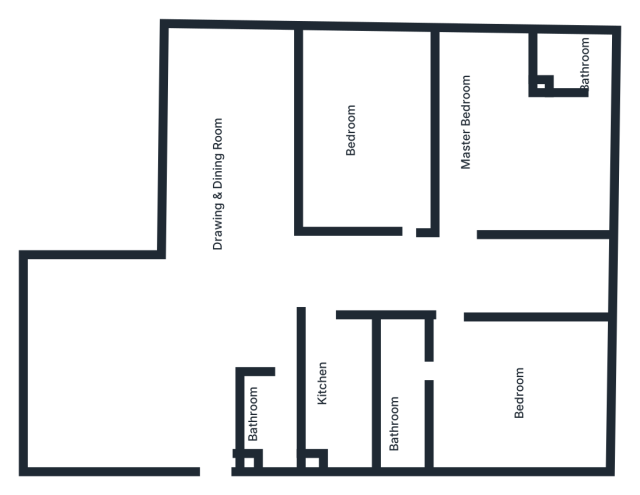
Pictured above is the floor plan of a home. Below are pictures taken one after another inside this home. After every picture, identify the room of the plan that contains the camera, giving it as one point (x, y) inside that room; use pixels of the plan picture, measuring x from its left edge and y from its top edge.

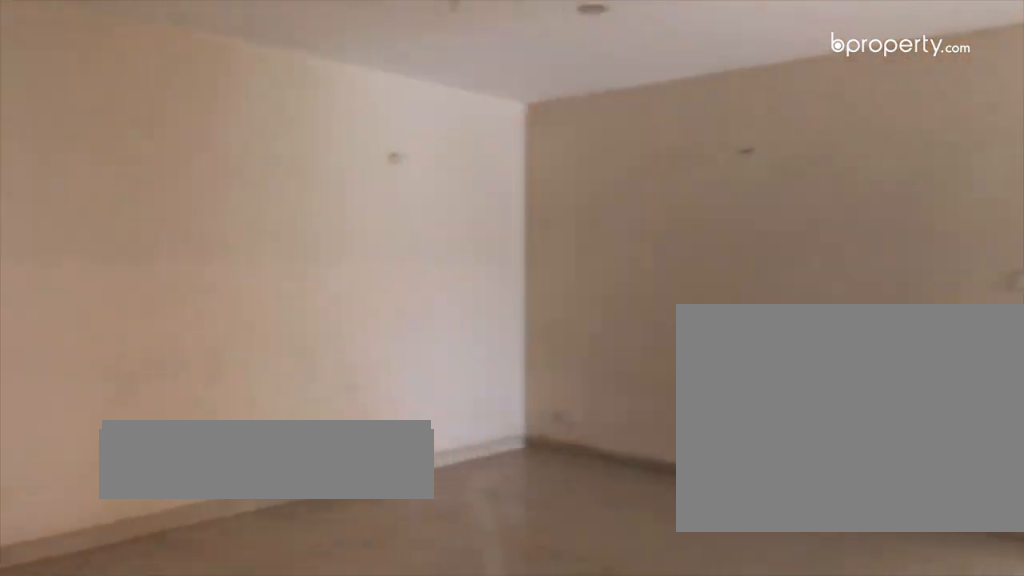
(209, 417)
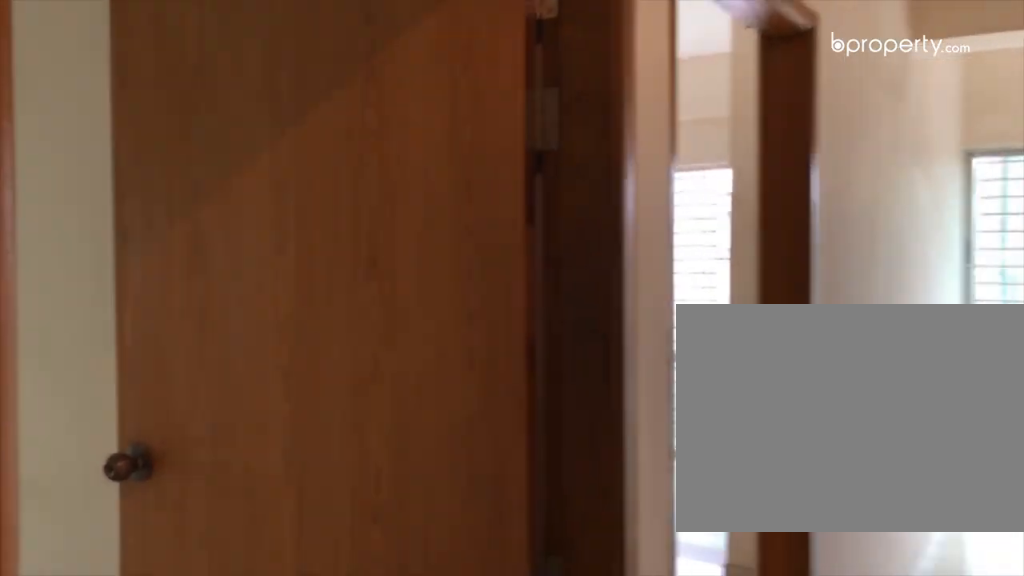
(425, 218)
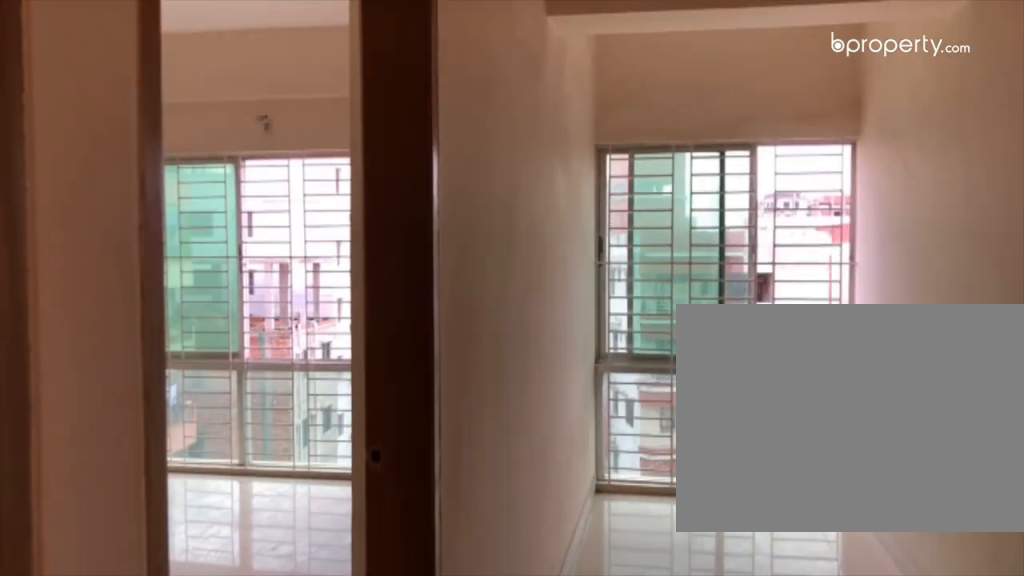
(465, 246)
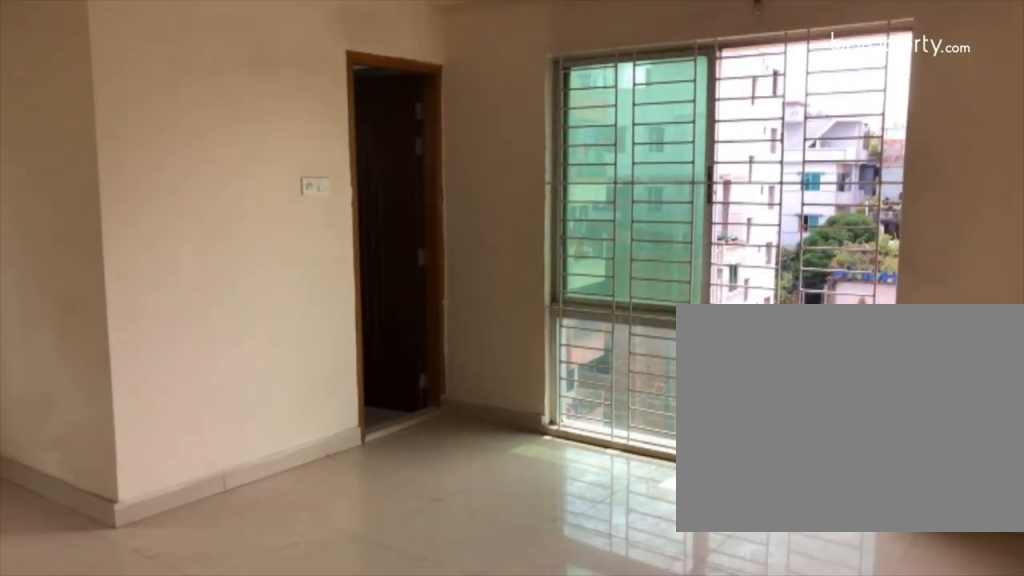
(514, 160)
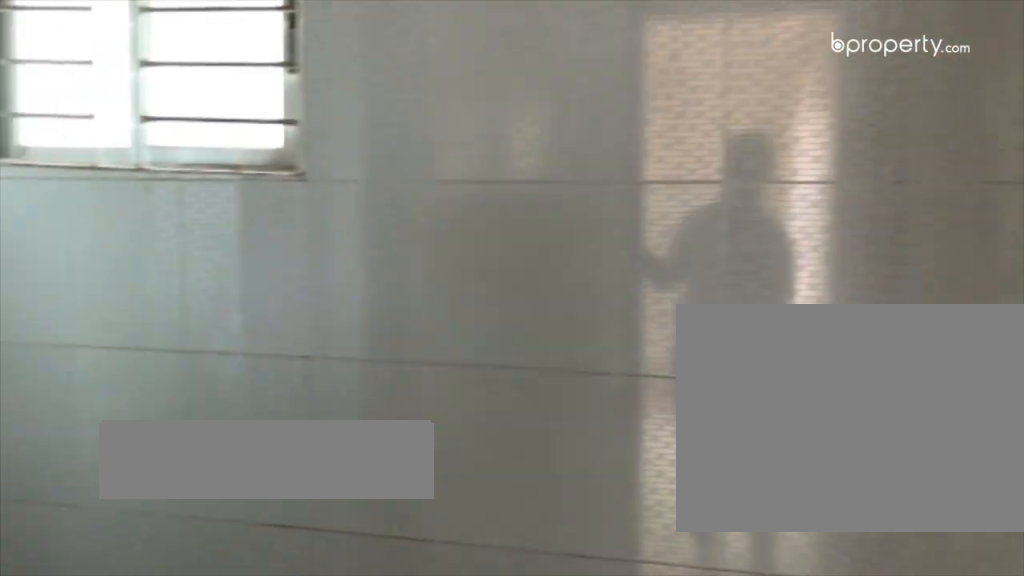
(587, 65)
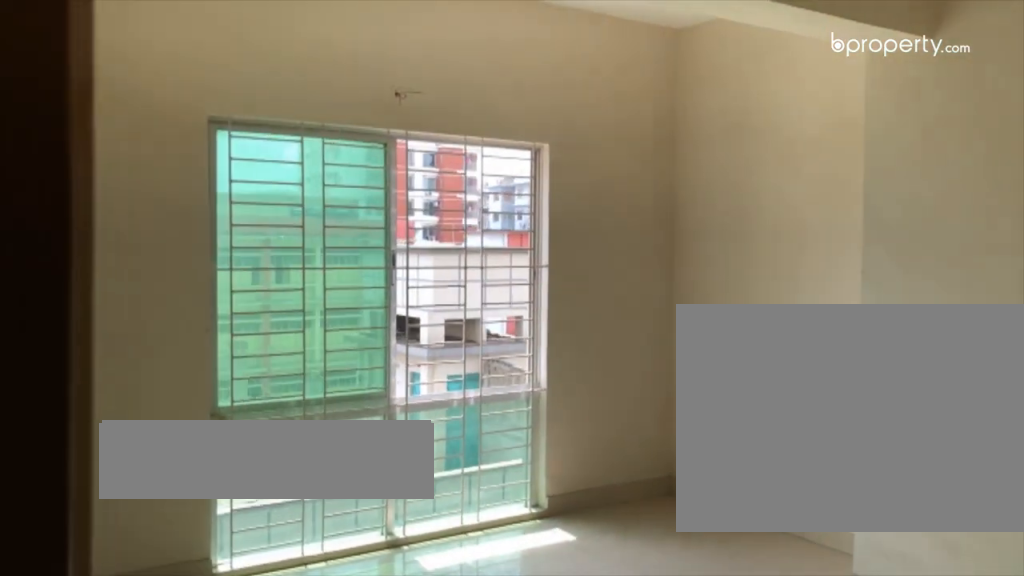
(514, 393)
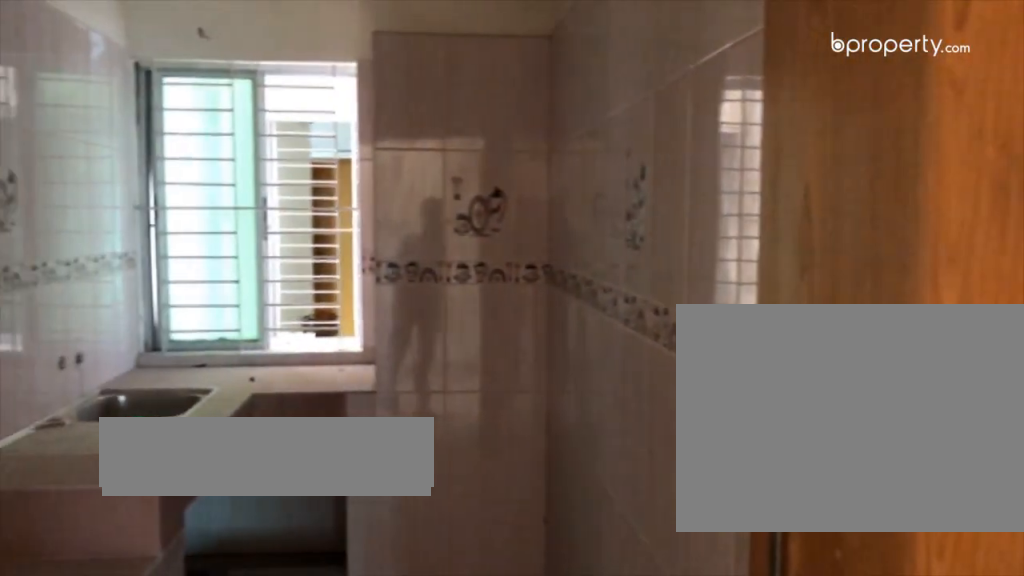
(322, 390)
